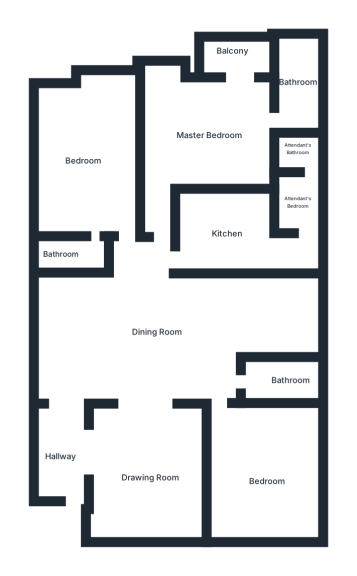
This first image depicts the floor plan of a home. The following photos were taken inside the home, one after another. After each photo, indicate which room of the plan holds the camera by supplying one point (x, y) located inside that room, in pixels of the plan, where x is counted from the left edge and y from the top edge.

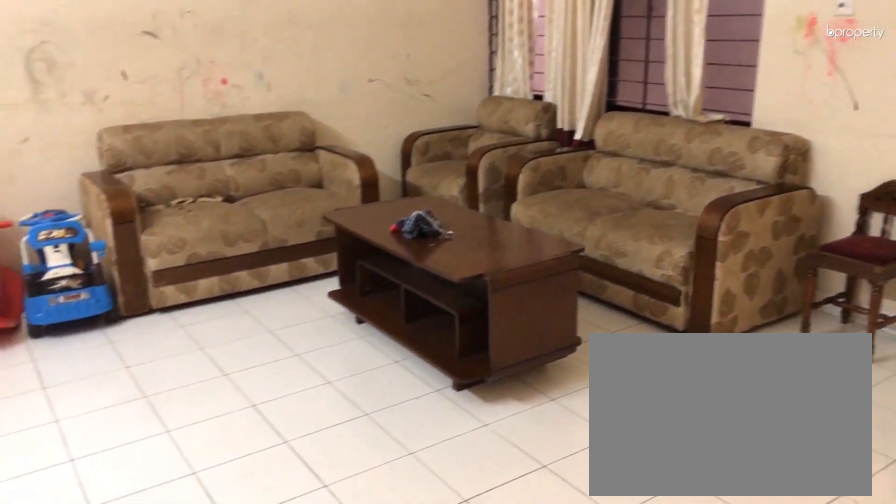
(143, 471)
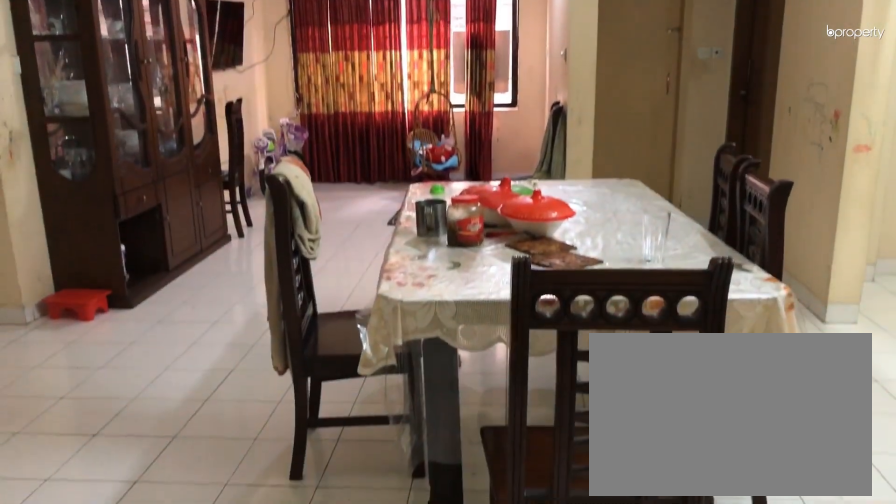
(163, 335)
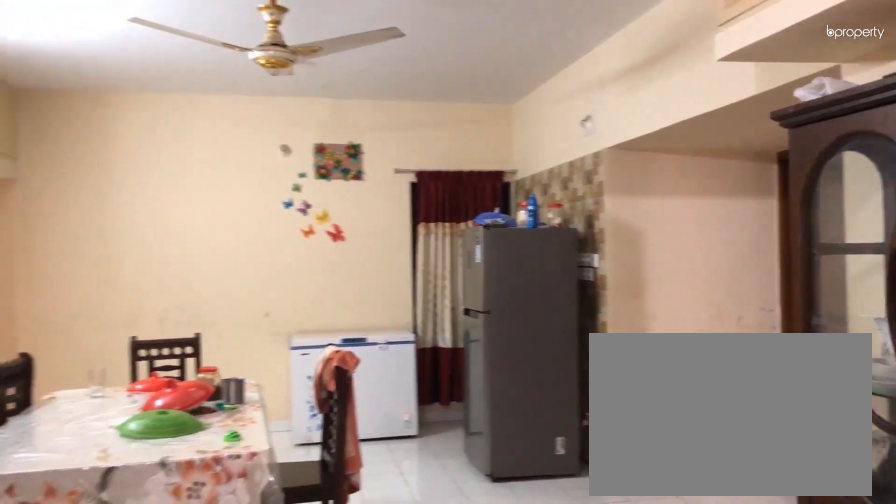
(162, 335)
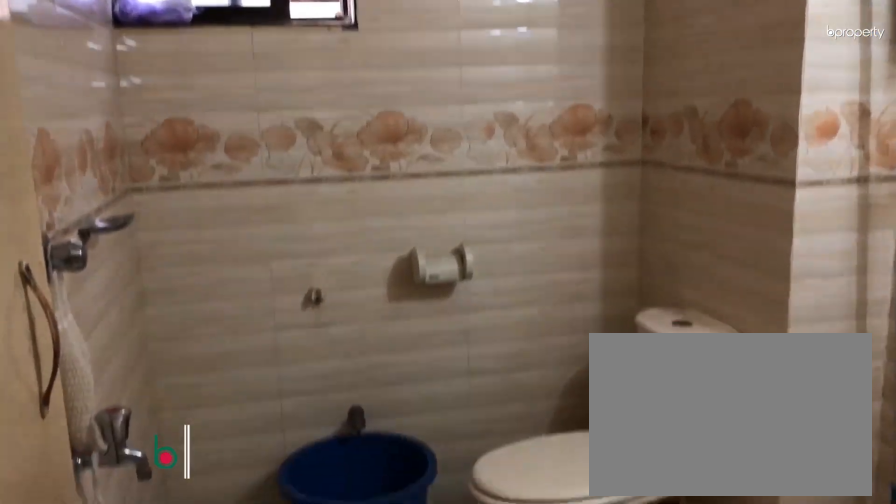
(273, 379)
